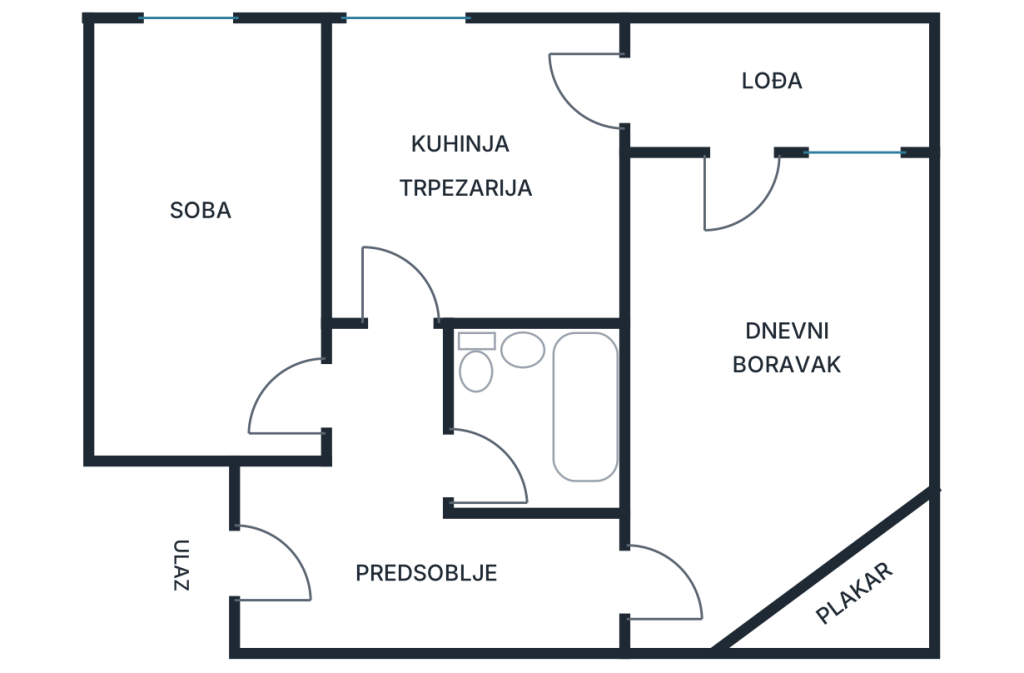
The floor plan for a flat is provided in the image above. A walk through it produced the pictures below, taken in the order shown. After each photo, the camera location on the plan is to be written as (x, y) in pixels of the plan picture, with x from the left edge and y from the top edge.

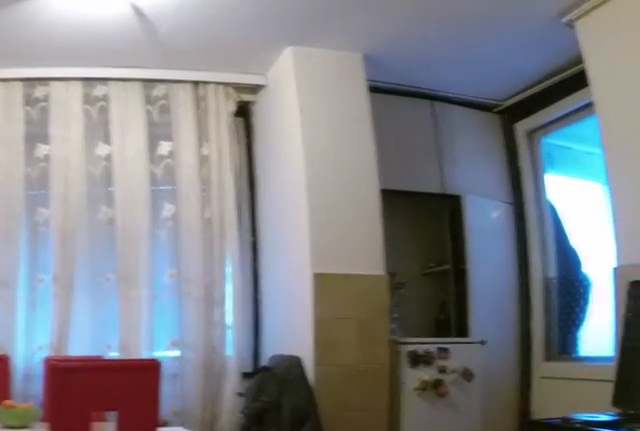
(382, 296)
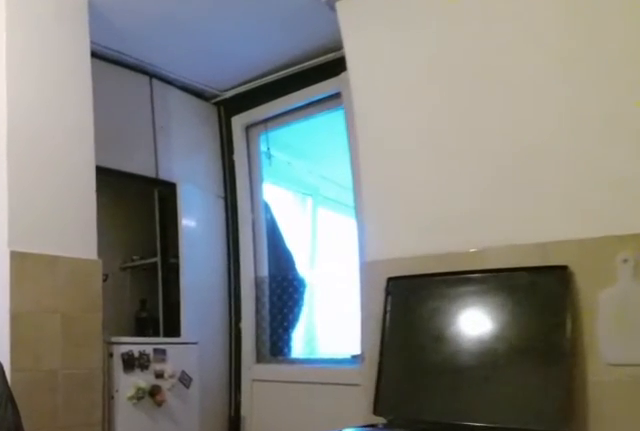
(408, 244)
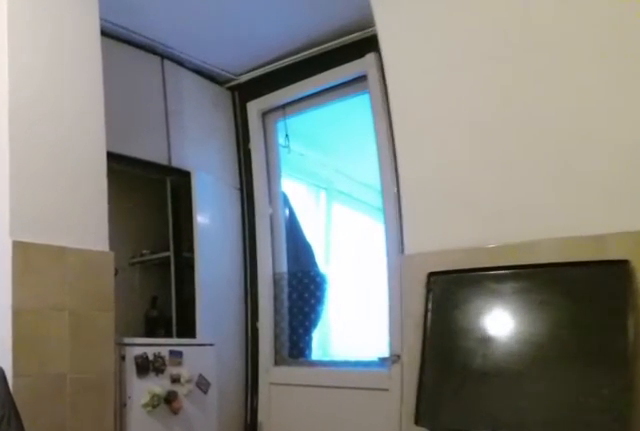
(417, 237)
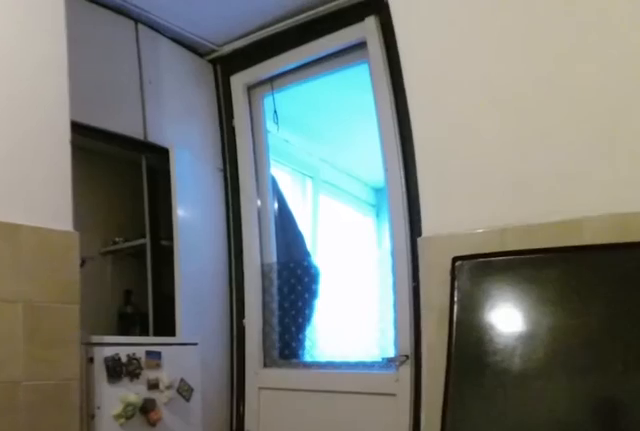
(437, 223)
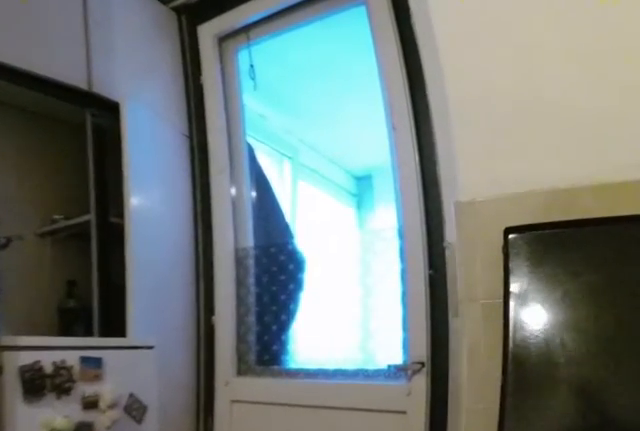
(465, 201)
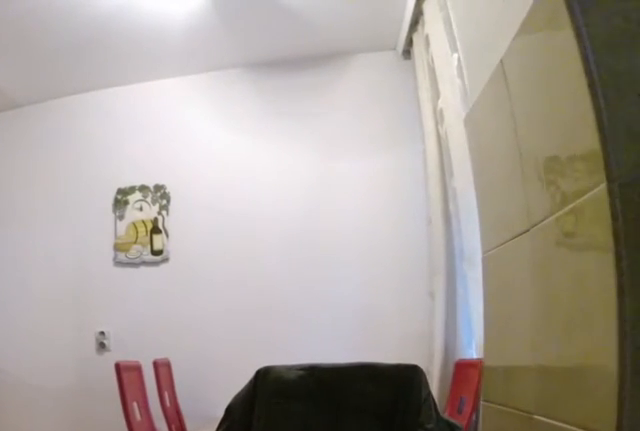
(583, 105)
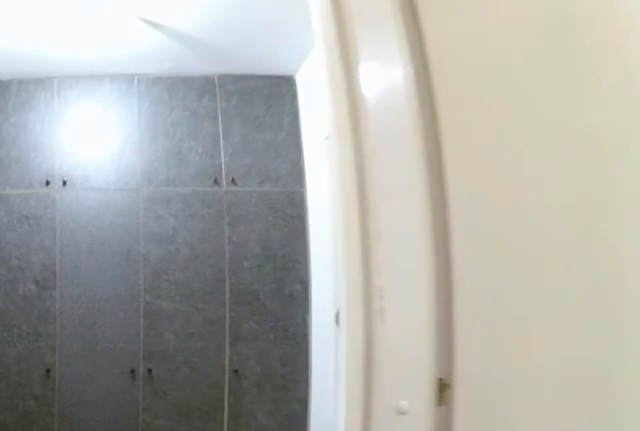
(389, 372)
